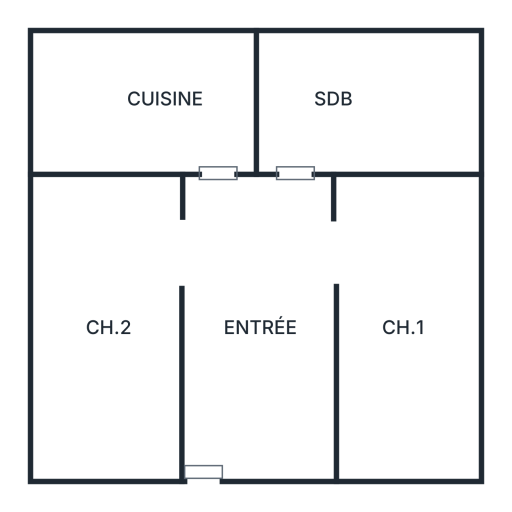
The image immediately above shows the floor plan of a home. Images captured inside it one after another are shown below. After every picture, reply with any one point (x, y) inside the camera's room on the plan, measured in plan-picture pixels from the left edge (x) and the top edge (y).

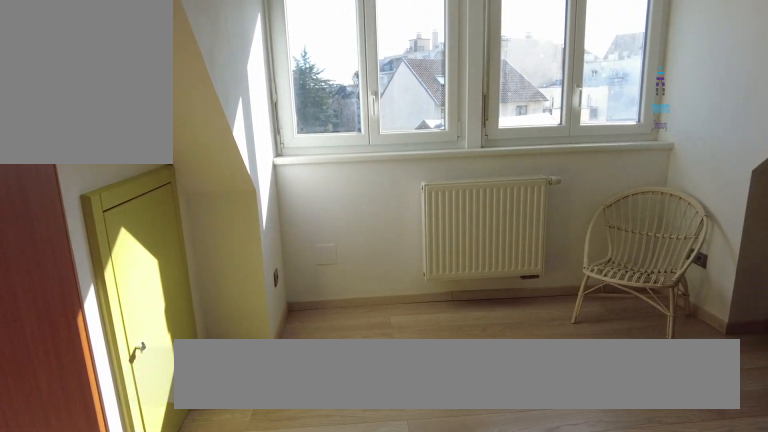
(409, 410)
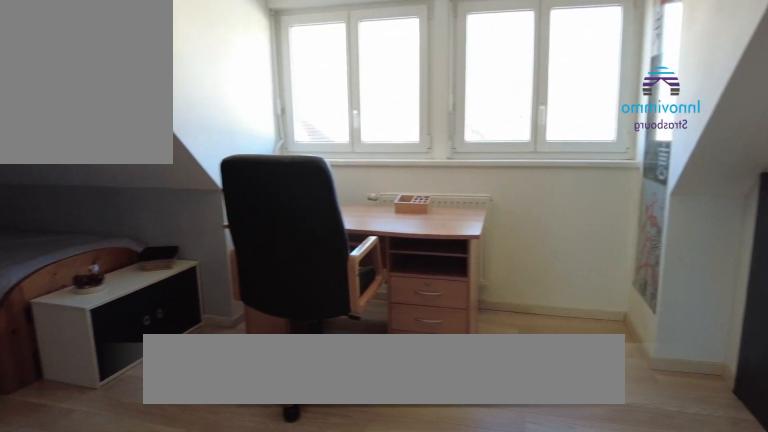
(110, 408)
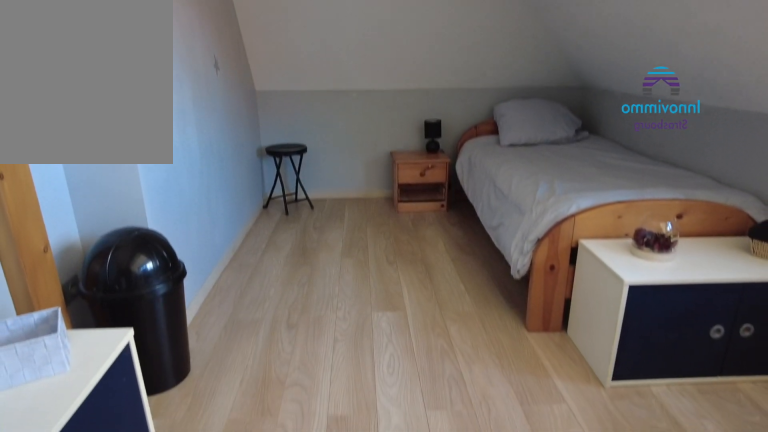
(110, 408)
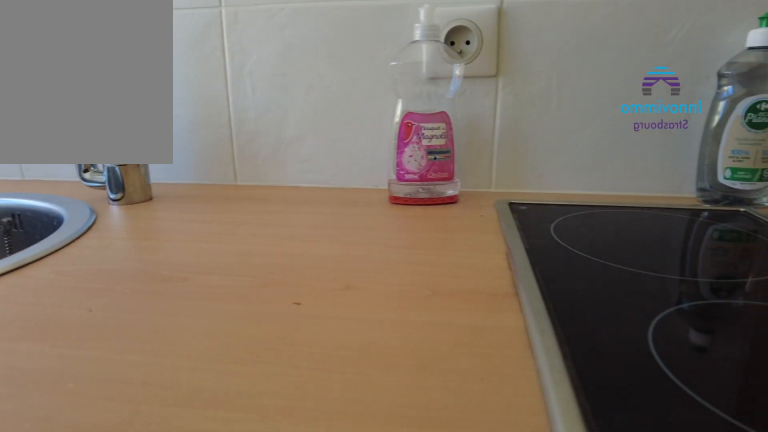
(171, 141)
